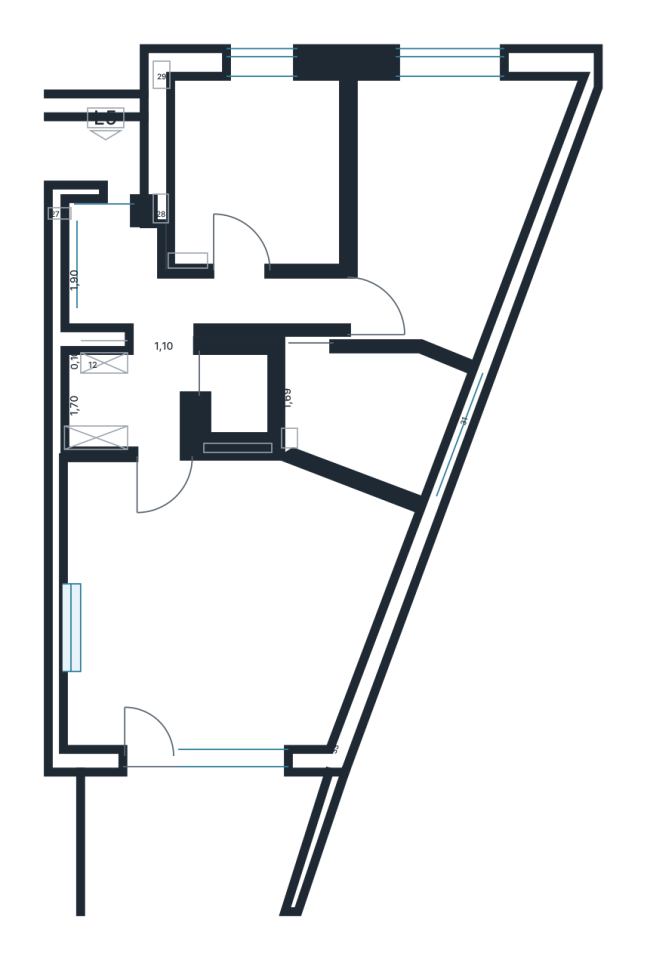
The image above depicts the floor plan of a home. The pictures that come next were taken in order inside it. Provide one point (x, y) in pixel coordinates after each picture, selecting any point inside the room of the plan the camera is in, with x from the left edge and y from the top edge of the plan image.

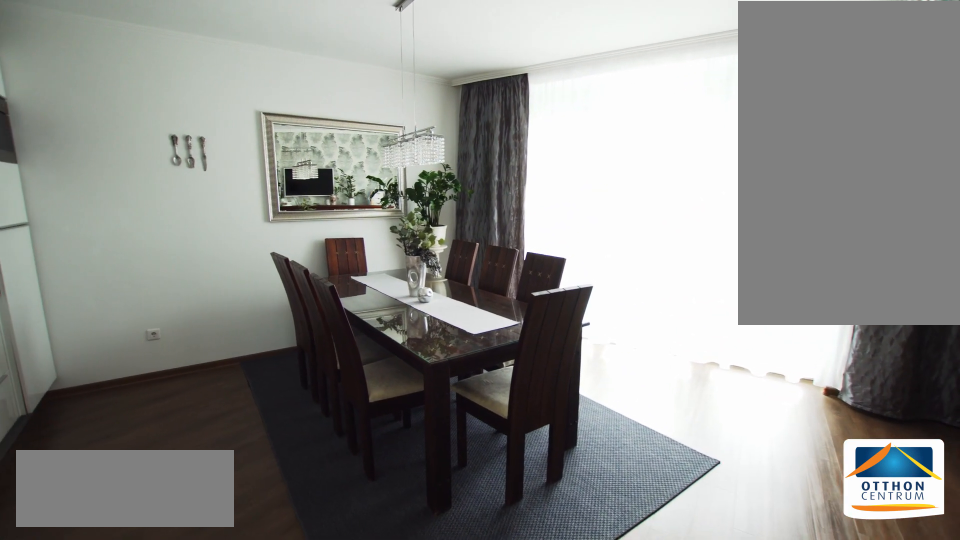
(225, 605)
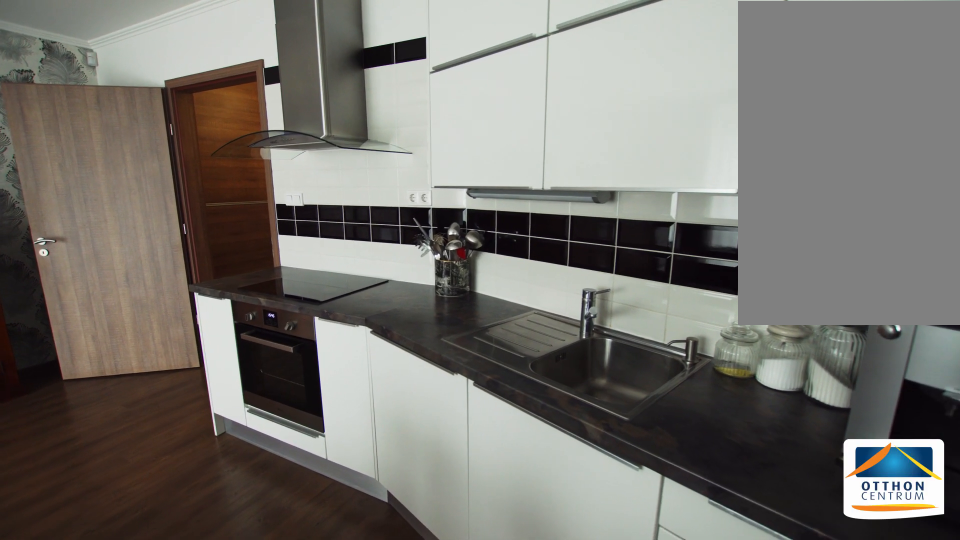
(225, 605)
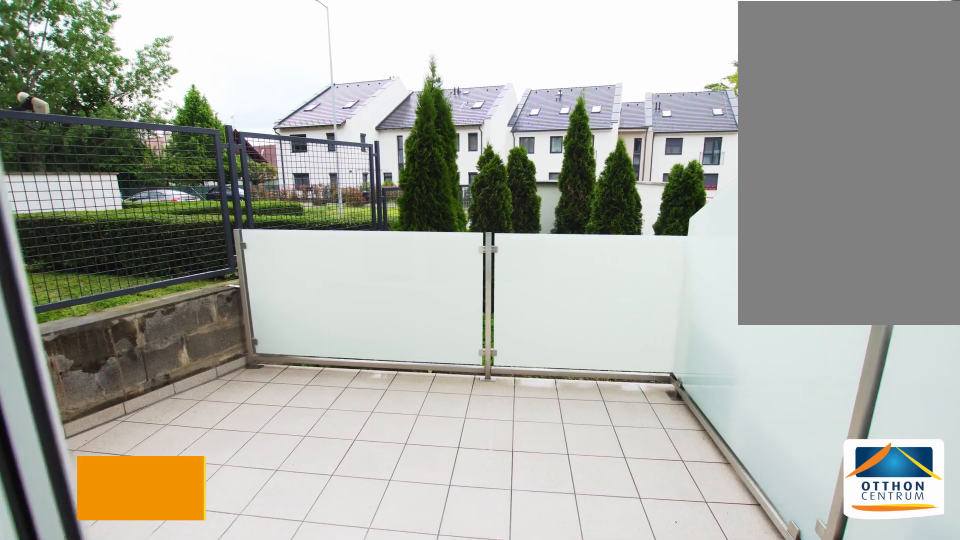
(225, 845)
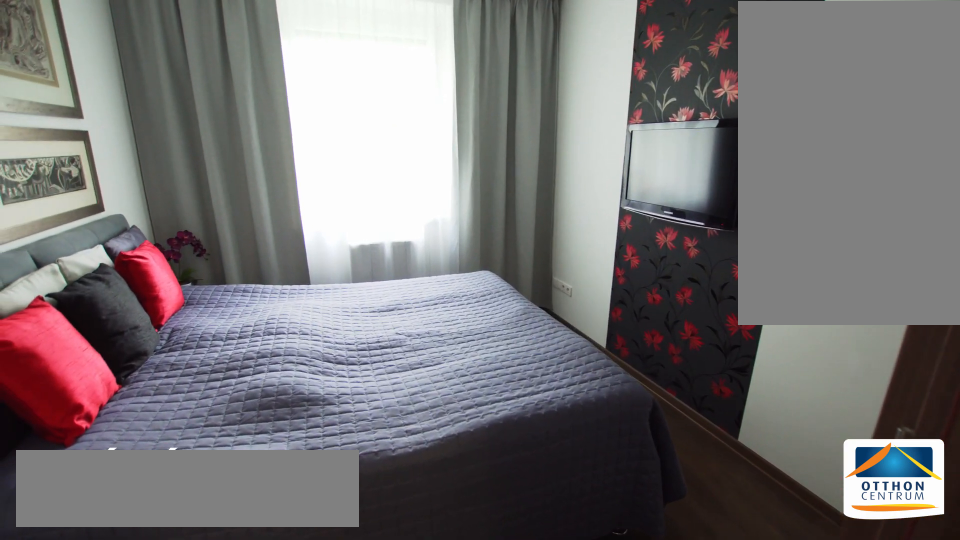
(255, 177)
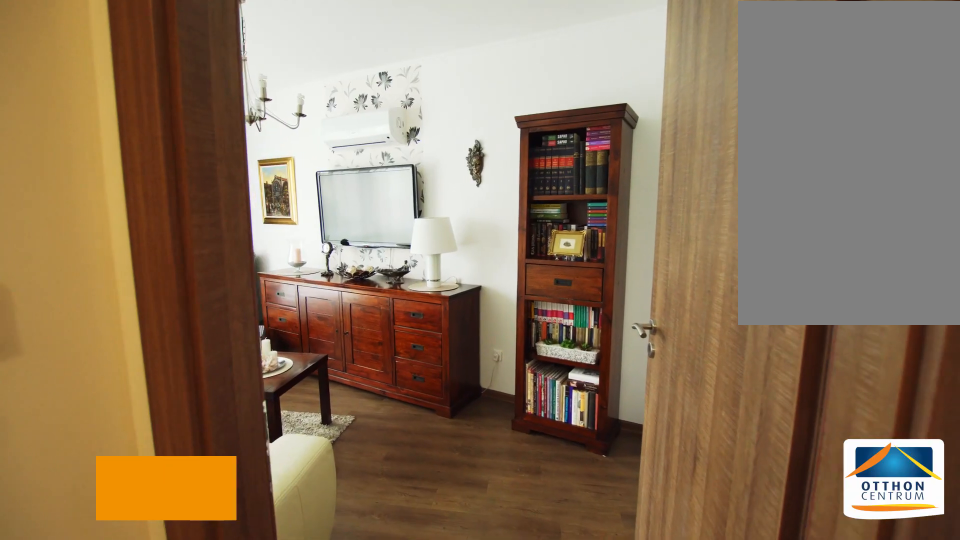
(364, 207)
